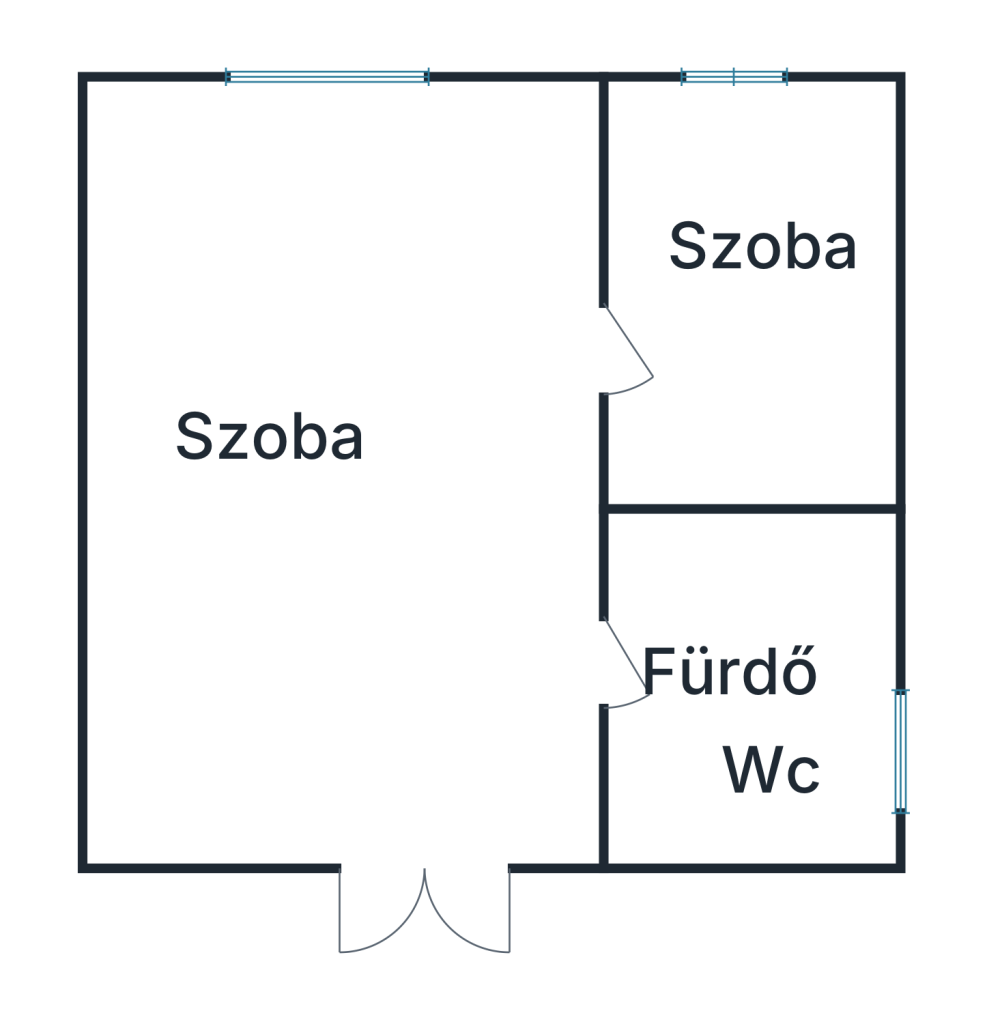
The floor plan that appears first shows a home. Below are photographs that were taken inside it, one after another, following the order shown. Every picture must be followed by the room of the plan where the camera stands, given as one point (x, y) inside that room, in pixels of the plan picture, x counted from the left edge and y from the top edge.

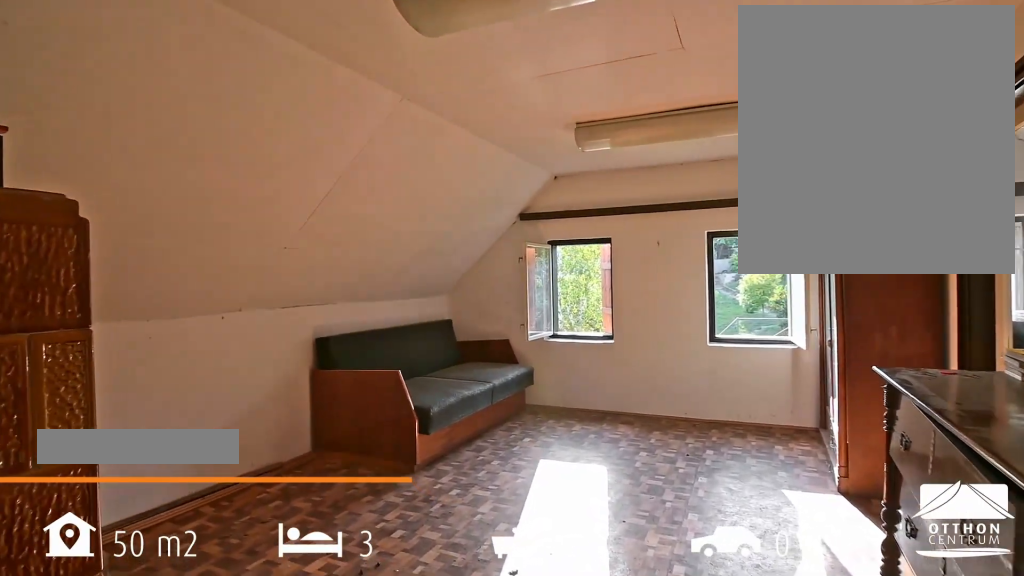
(347, 476)
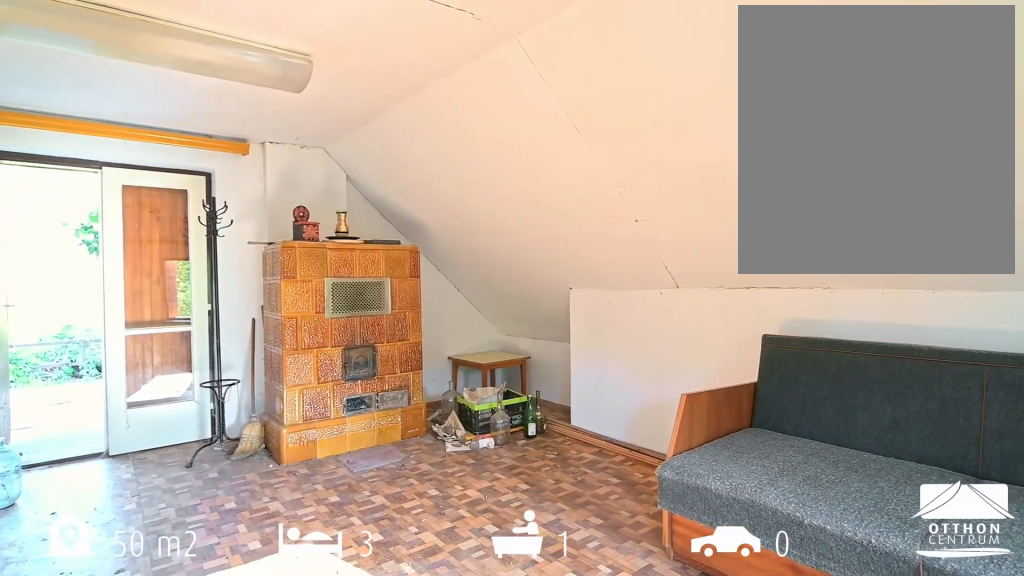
(347, 476)
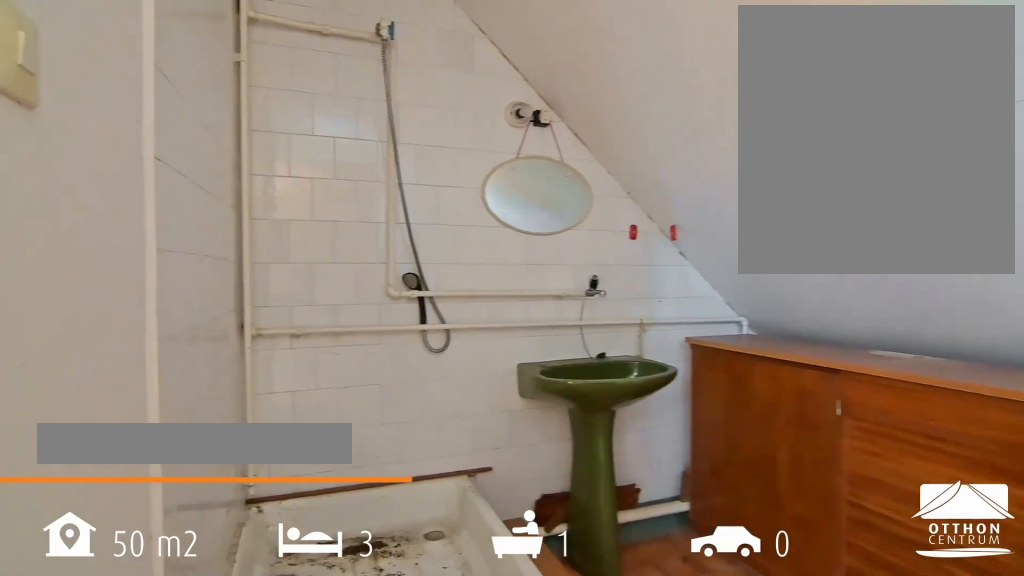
(751, 689)
